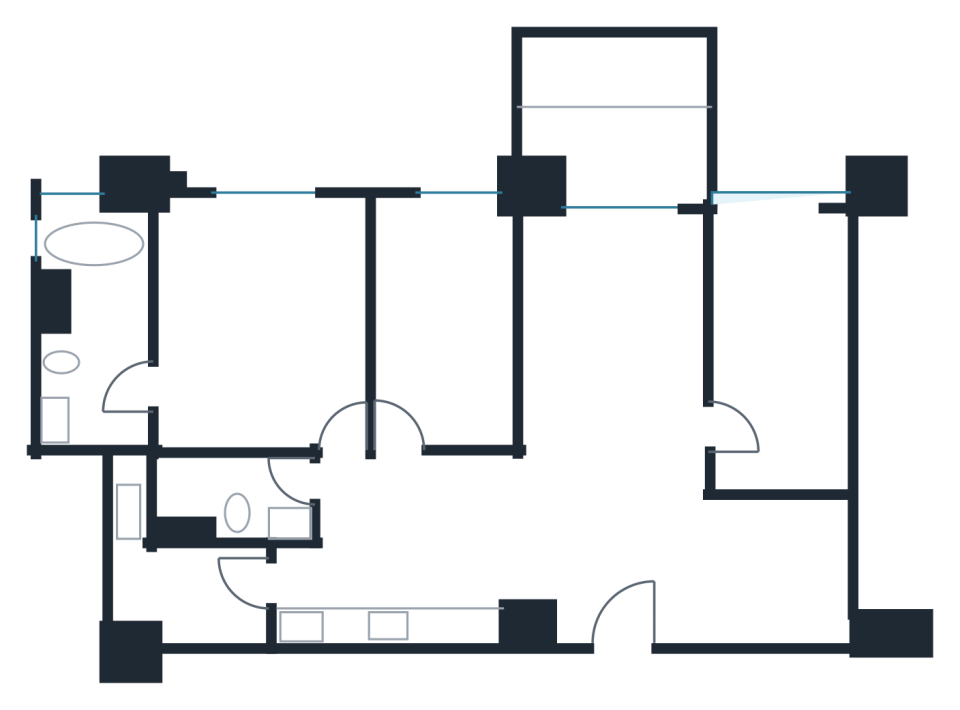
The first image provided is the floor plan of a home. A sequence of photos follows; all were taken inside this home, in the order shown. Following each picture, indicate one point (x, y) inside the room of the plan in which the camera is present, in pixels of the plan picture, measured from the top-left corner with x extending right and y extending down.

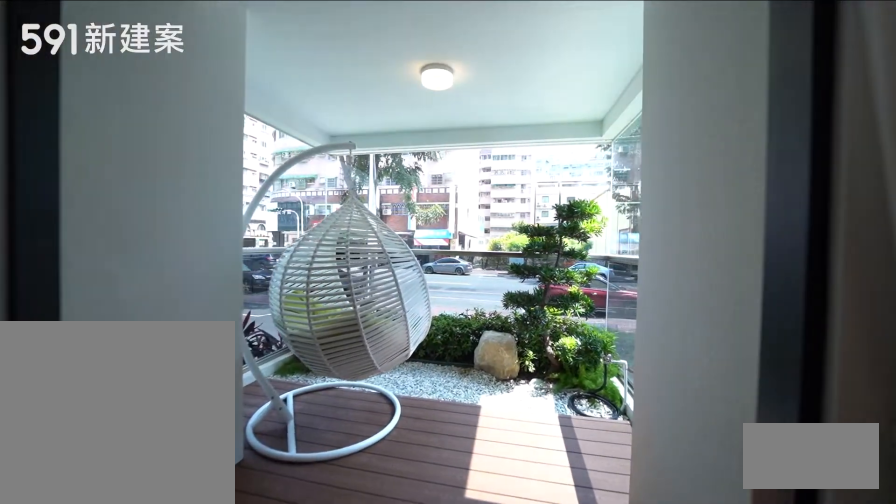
(617, 111)
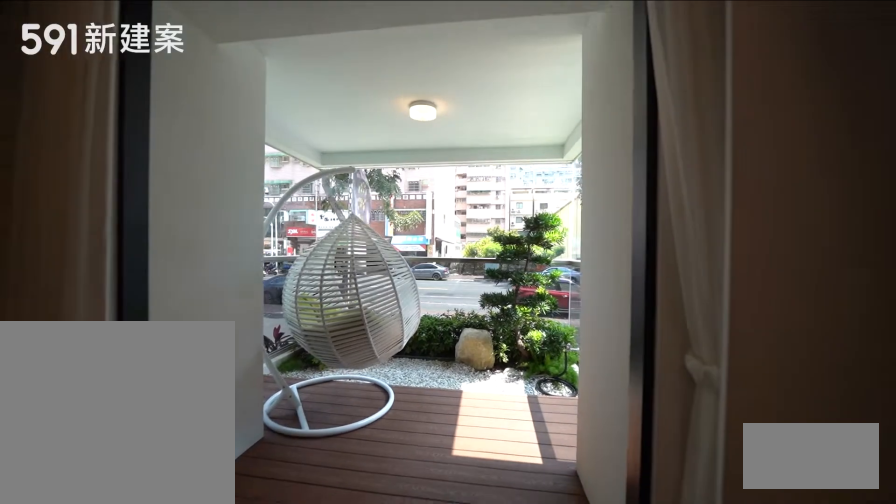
(617, 111)
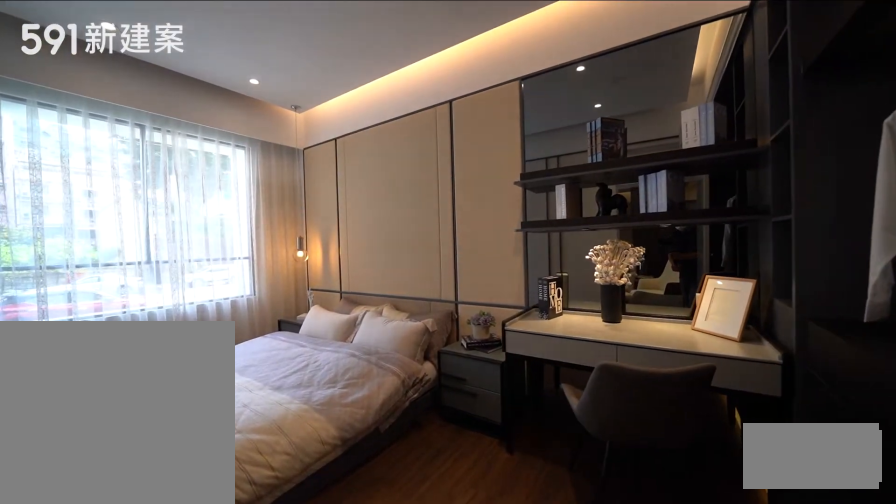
(785, 342)
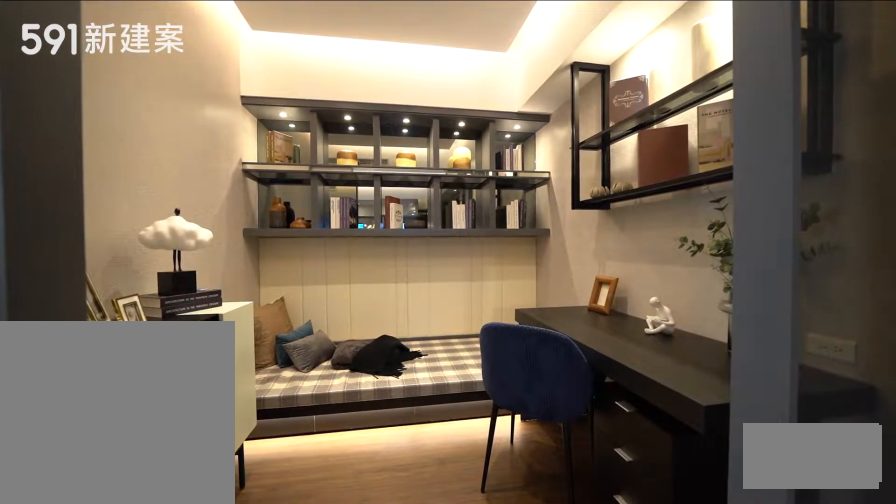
(784, 568)
